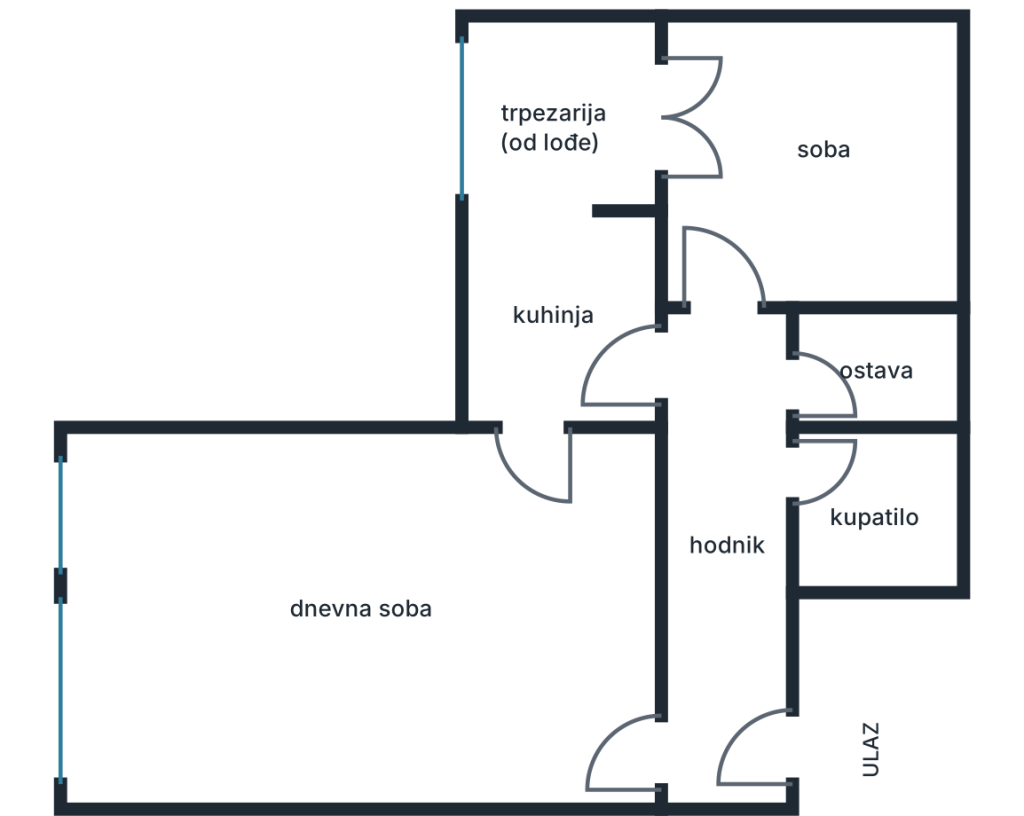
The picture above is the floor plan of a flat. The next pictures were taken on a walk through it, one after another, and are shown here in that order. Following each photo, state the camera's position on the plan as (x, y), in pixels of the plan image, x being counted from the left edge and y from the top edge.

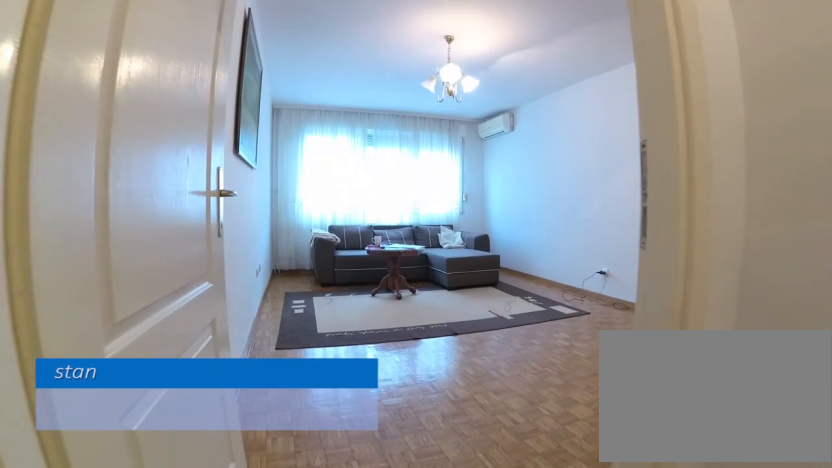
(719, 747)
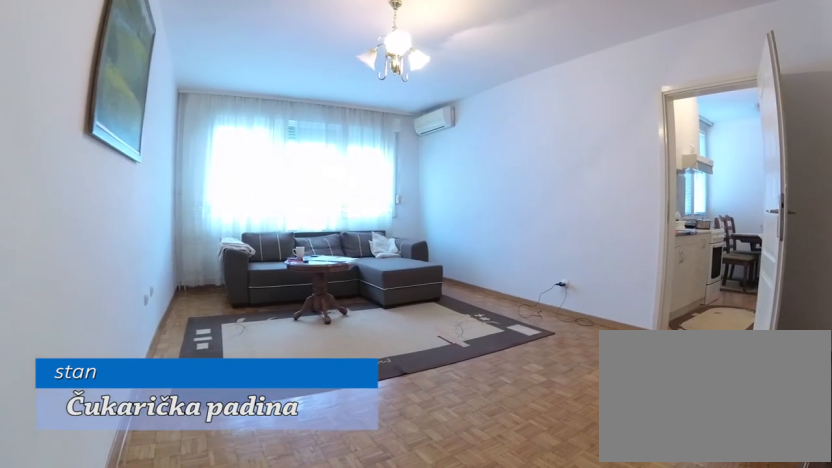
(647, 758)
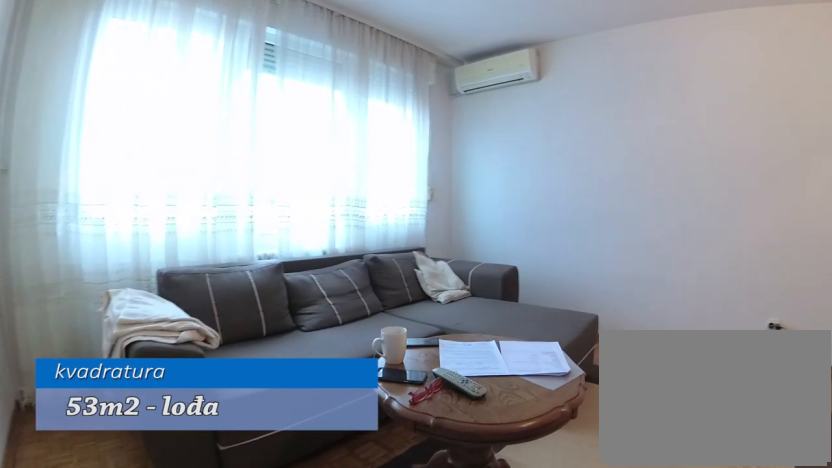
(262, 753)
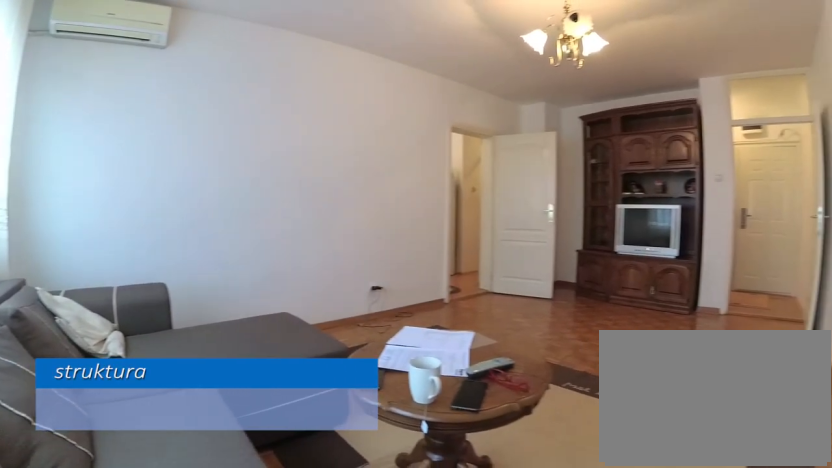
(119, 762)
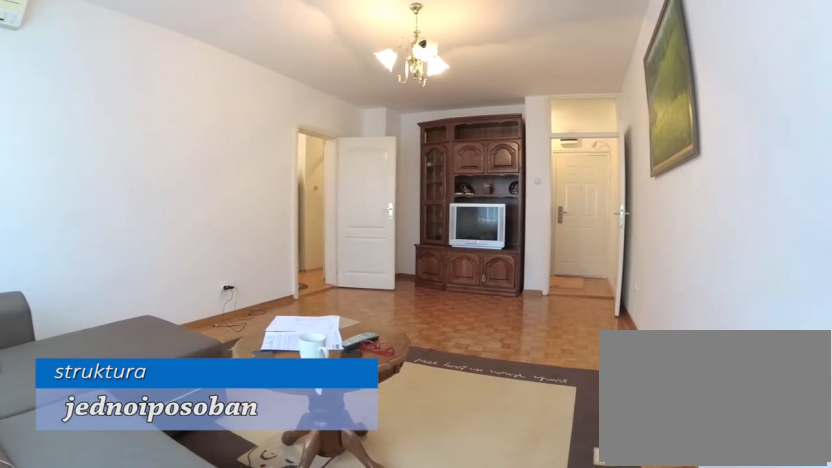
(96, 755)
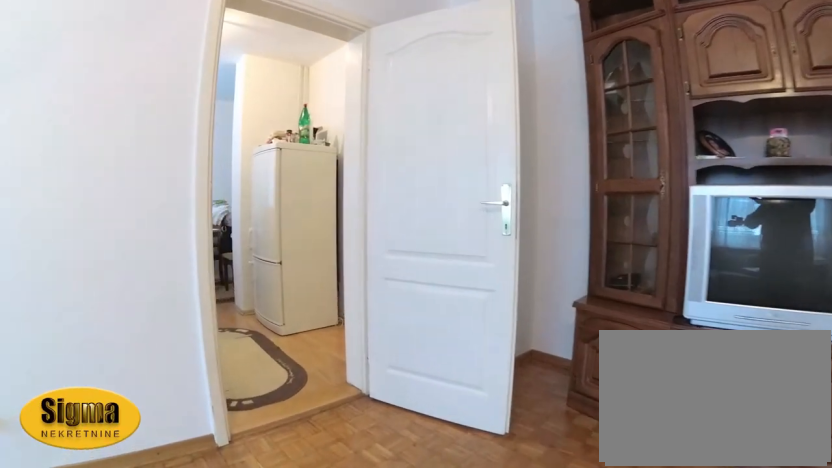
(428, 619)
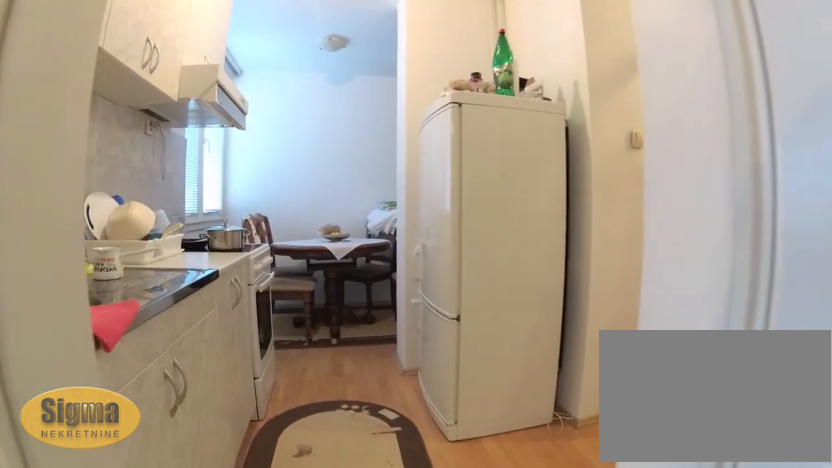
(532, 509)
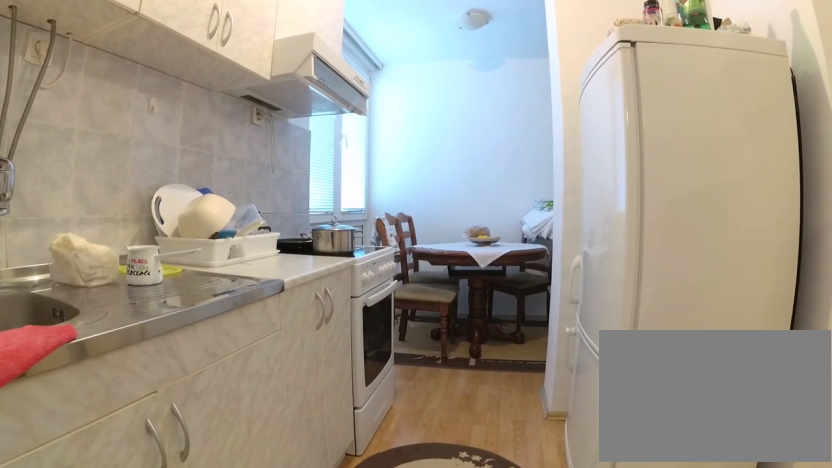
(545, 472)
